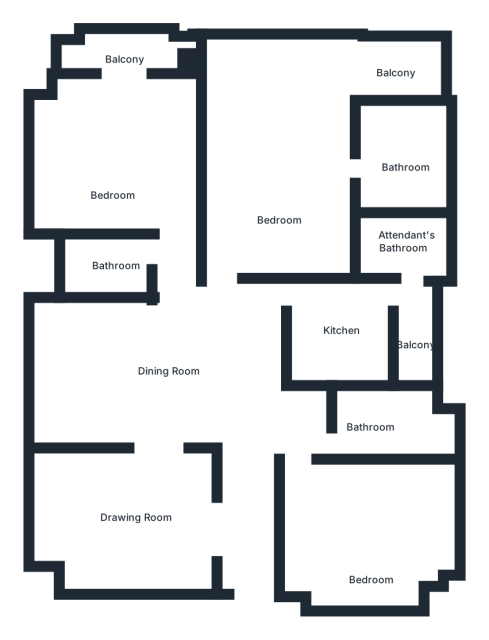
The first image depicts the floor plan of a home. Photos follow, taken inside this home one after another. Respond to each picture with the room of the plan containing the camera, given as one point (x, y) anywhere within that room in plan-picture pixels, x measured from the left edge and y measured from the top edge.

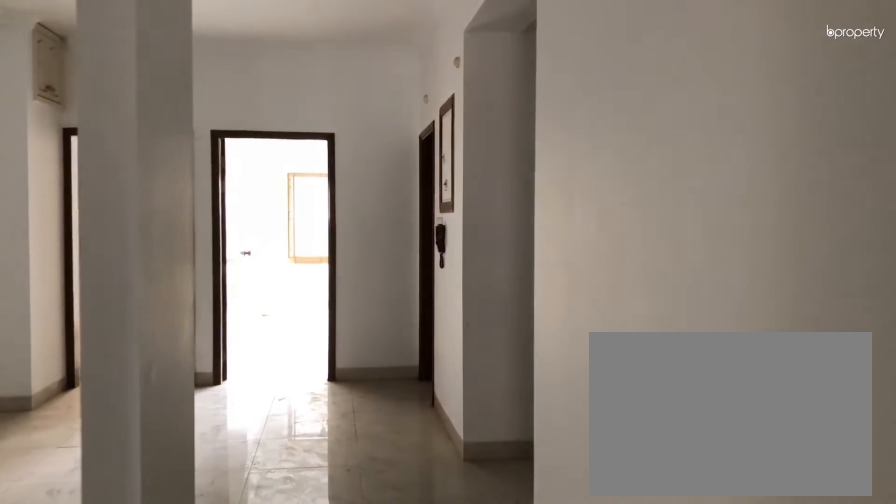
(248, 558)
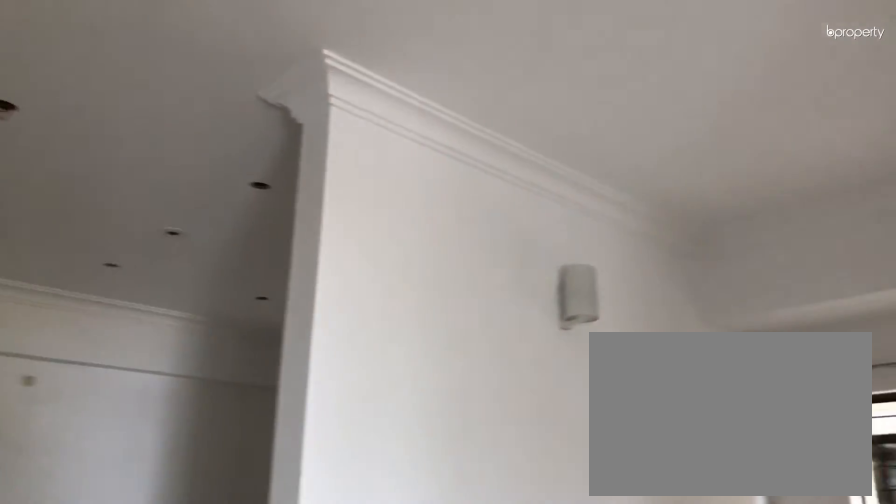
(169, 378)
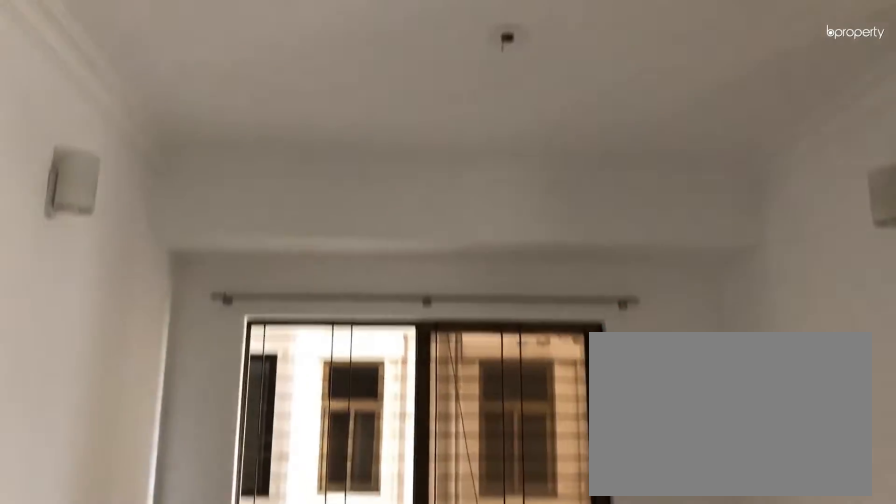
(169, 378)
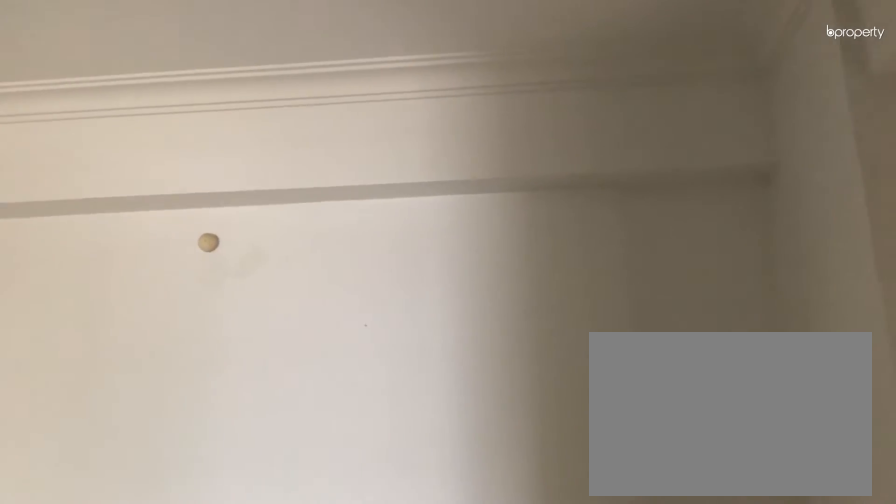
(138, 519)
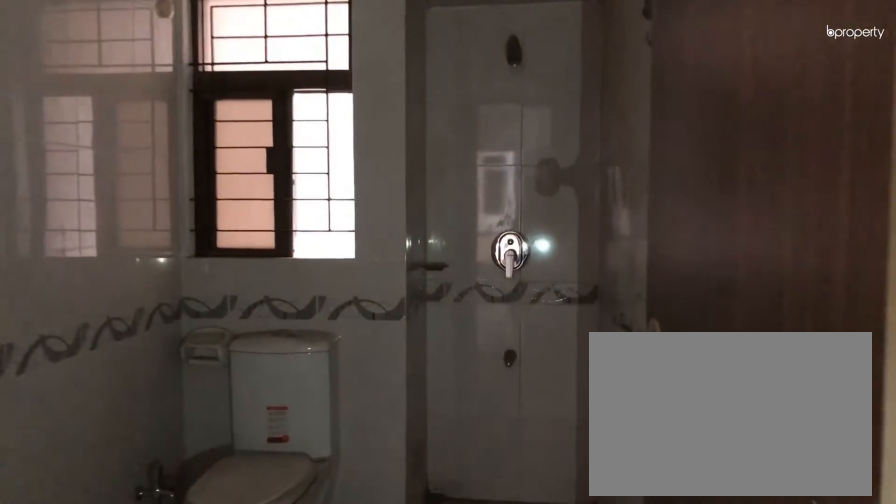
(375, 423)
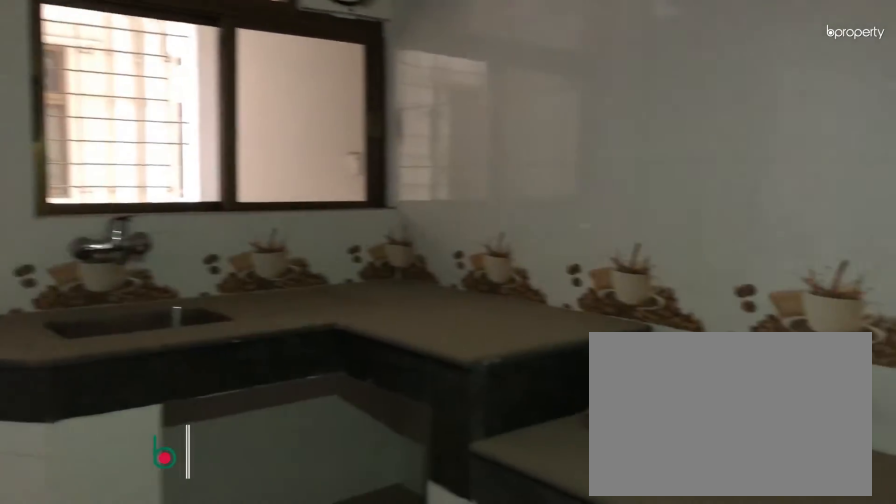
(340, 334)
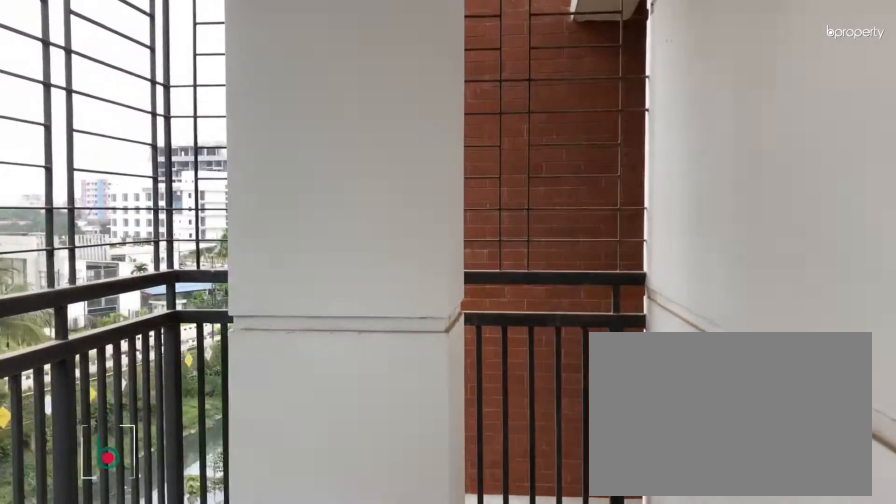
(409, 63)
